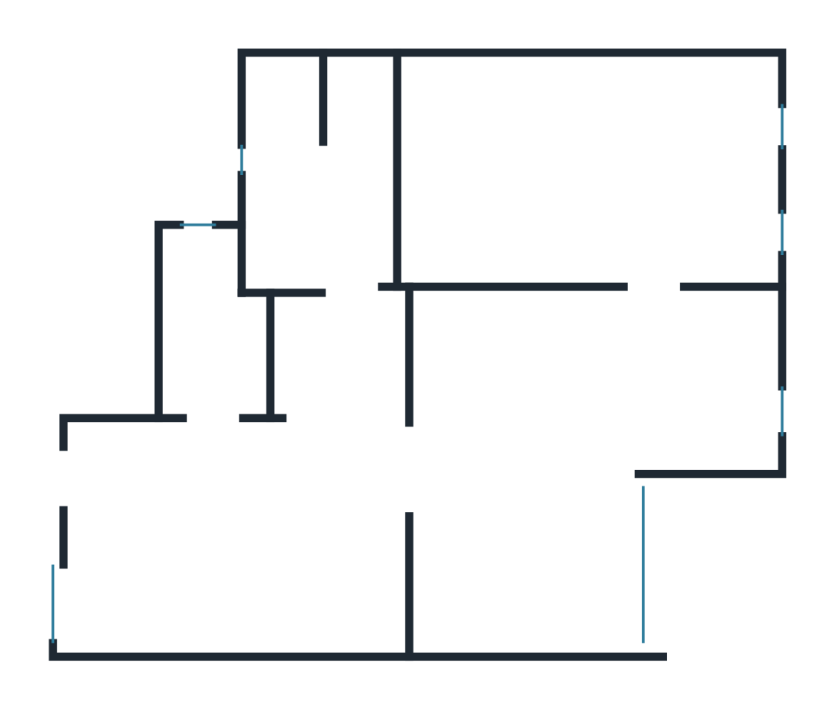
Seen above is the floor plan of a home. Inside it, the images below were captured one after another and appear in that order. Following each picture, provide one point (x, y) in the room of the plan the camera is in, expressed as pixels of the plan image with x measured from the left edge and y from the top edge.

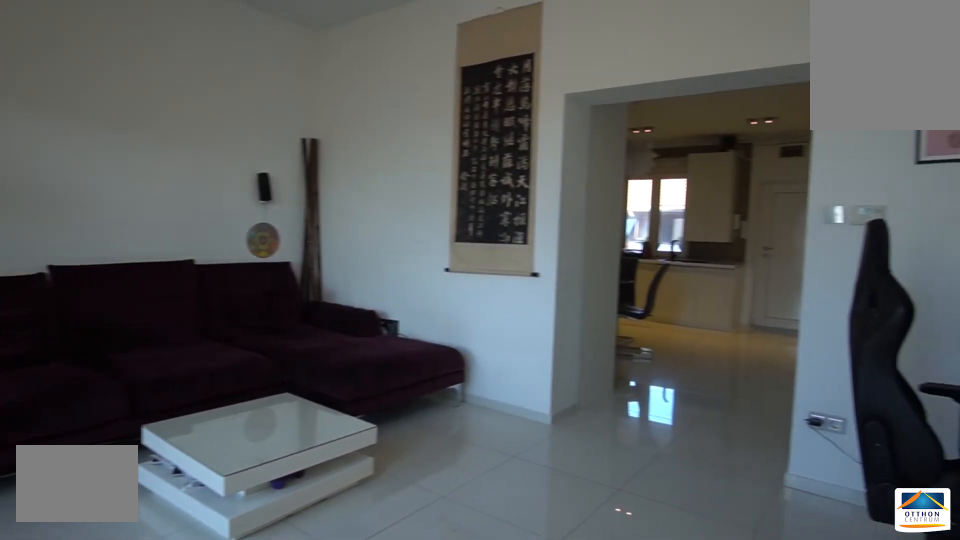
(581, 459)
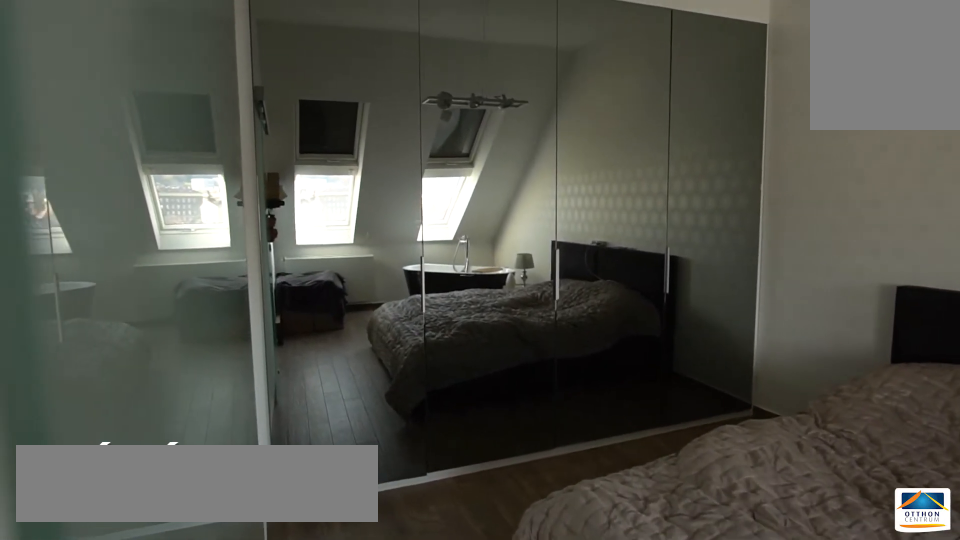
(593, 175)
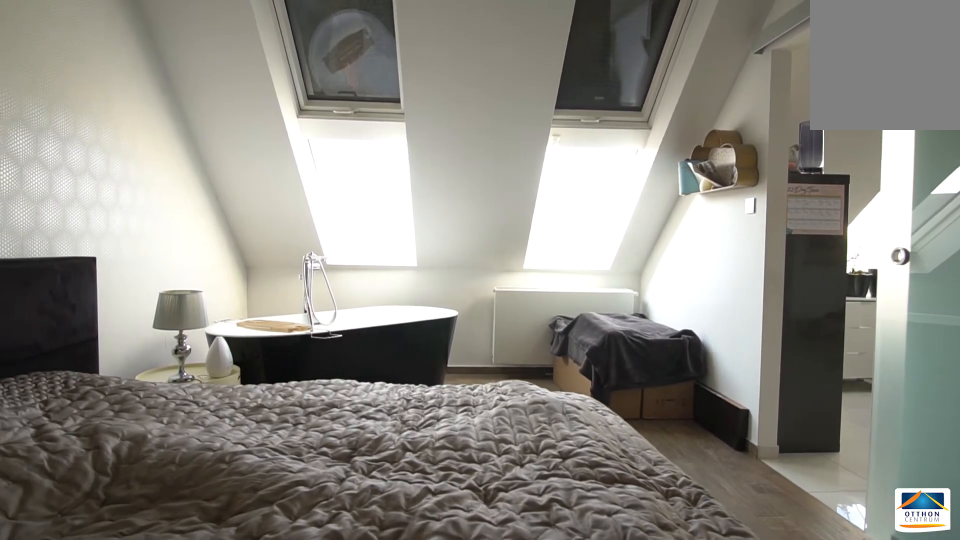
(595, 175)
